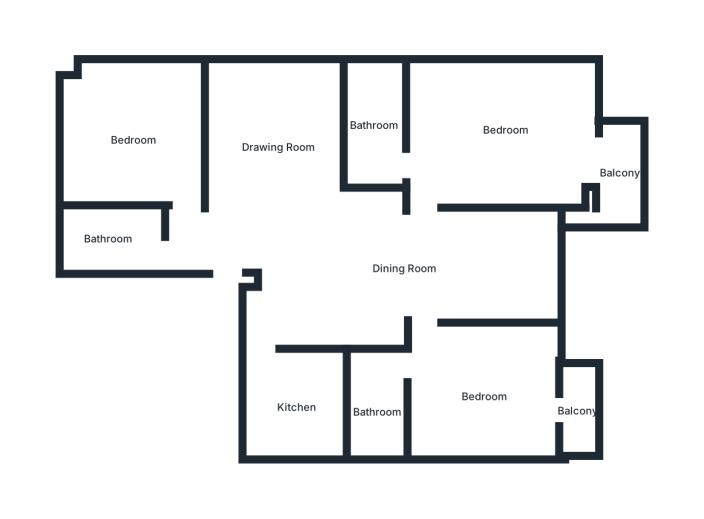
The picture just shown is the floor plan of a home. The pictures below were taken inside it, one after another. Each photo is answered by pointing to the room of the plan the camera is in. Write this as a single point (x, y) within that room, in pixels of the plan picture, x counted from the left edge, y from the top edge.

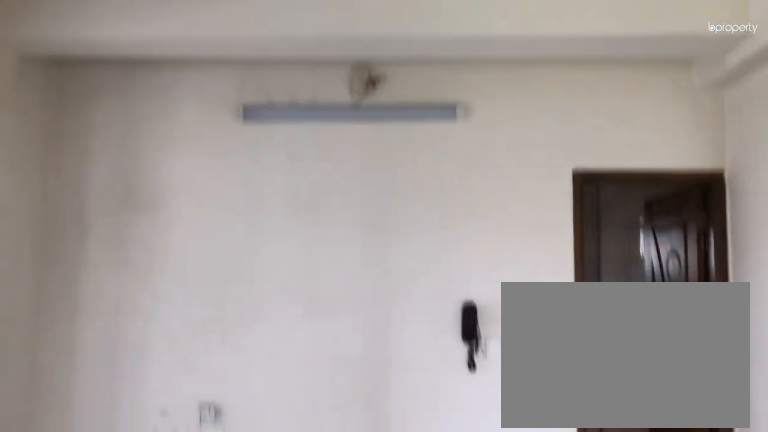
(405, 269)
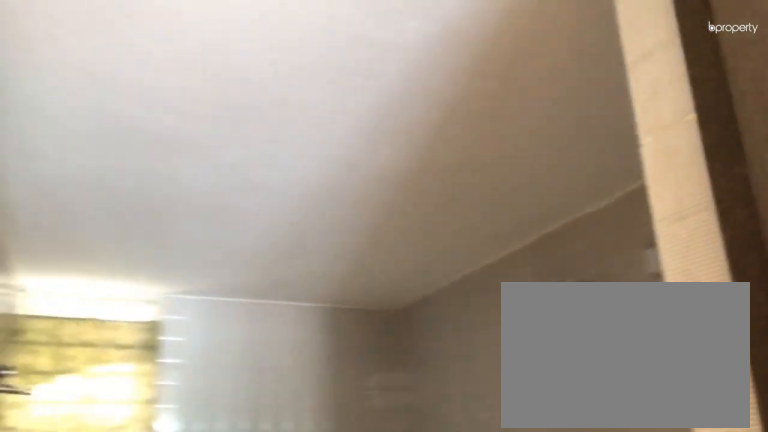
(108, 238)
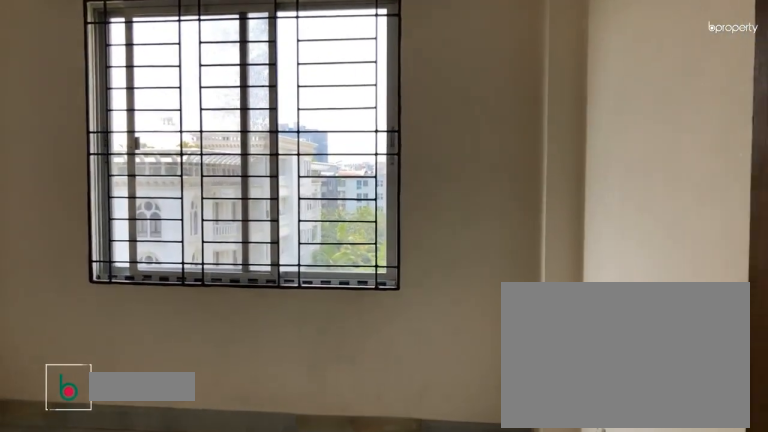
(136, 140)
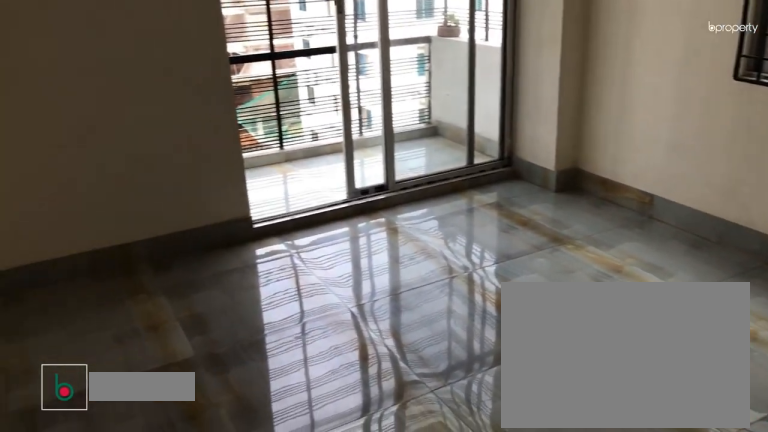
(485, 397)
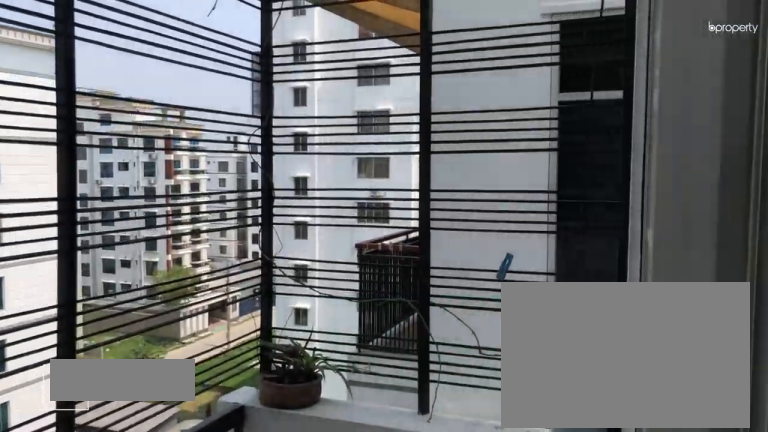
(581, 411)
